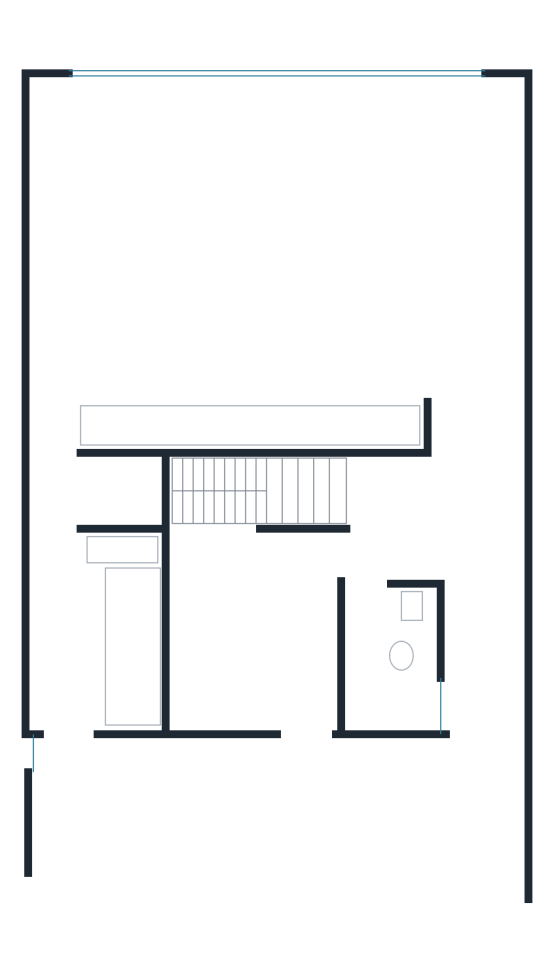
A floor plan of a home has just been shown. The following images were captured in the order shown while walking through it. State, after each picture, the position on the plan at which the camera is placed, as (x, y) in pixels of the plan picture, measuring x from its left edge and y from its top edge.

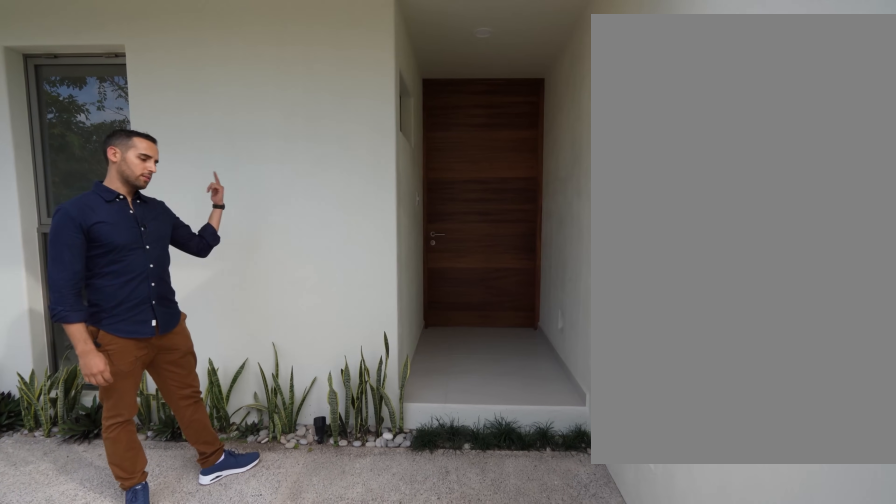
(448, 937)
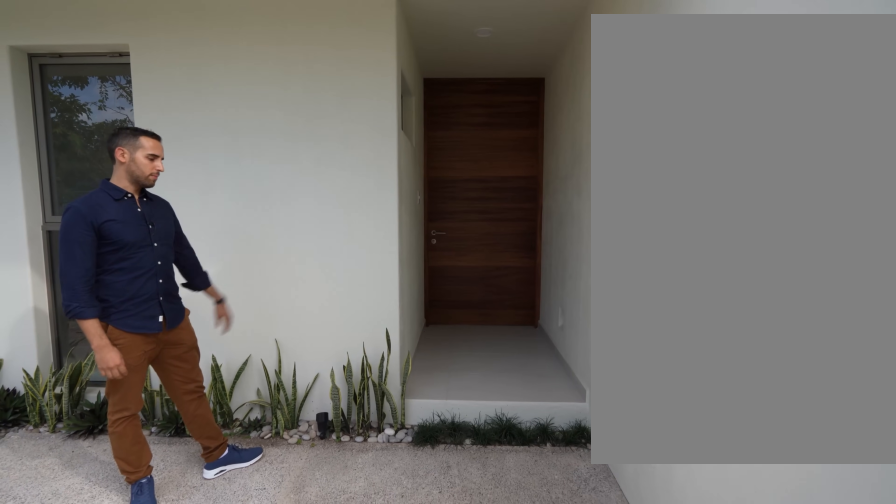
(450, 935)
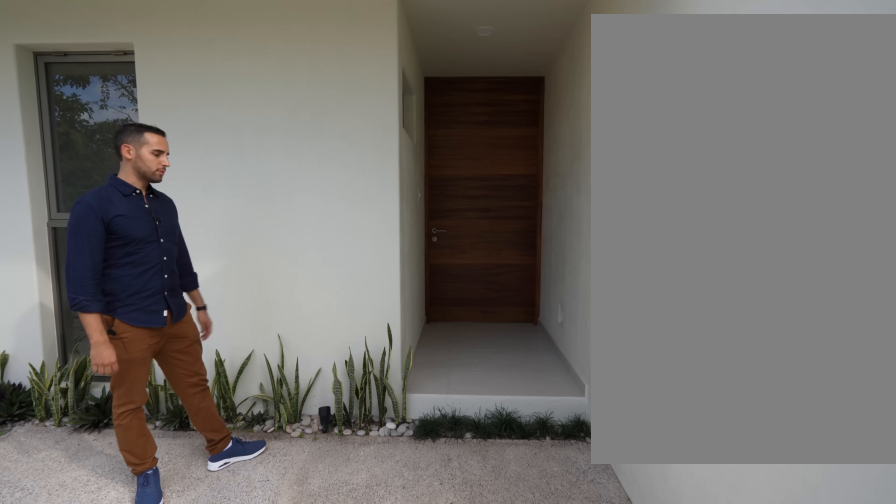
(450, 935)
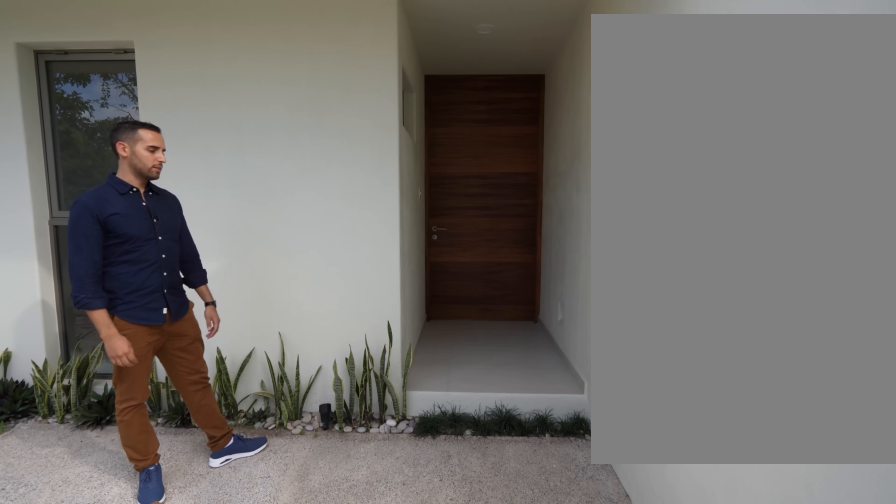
(456, 929)
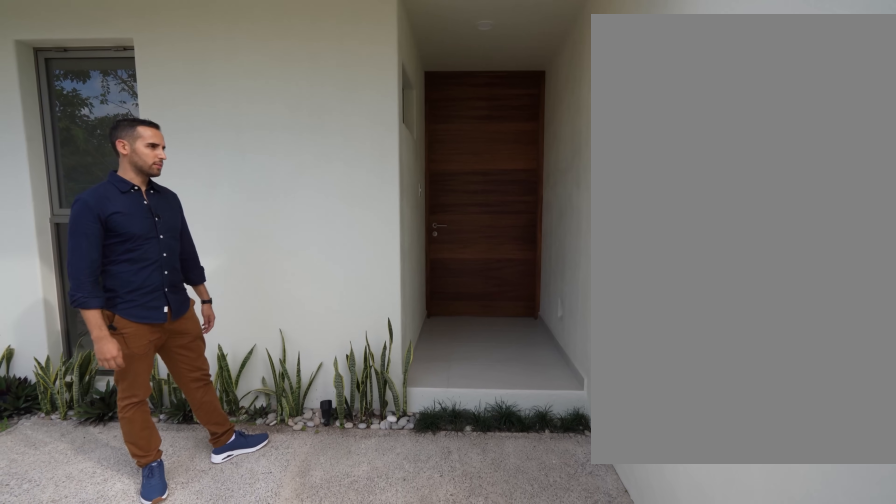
(458, 927)
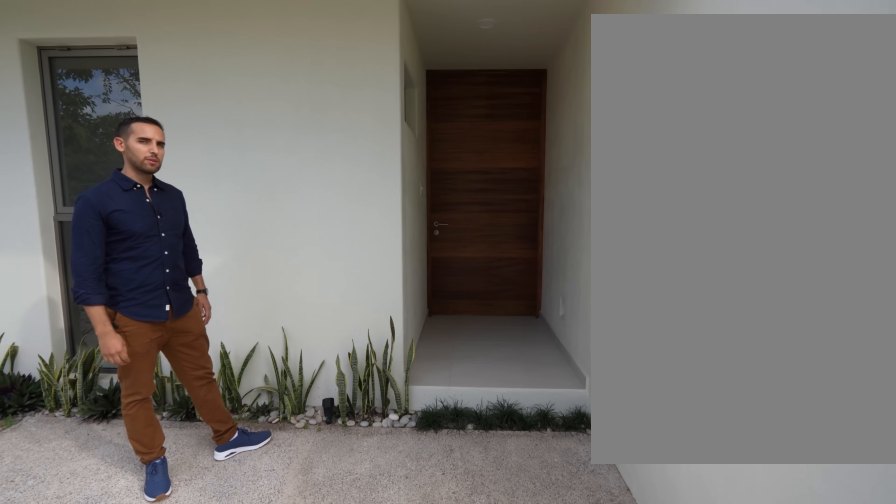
(458, 927)
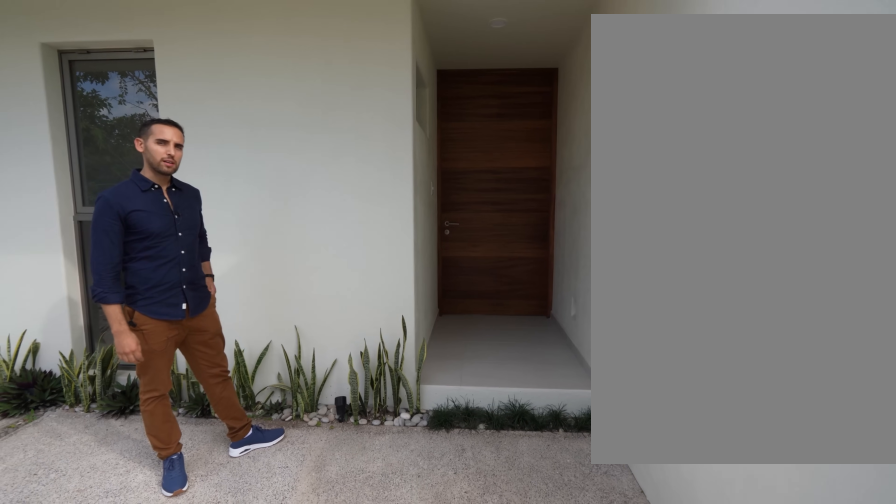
(461, 927)
